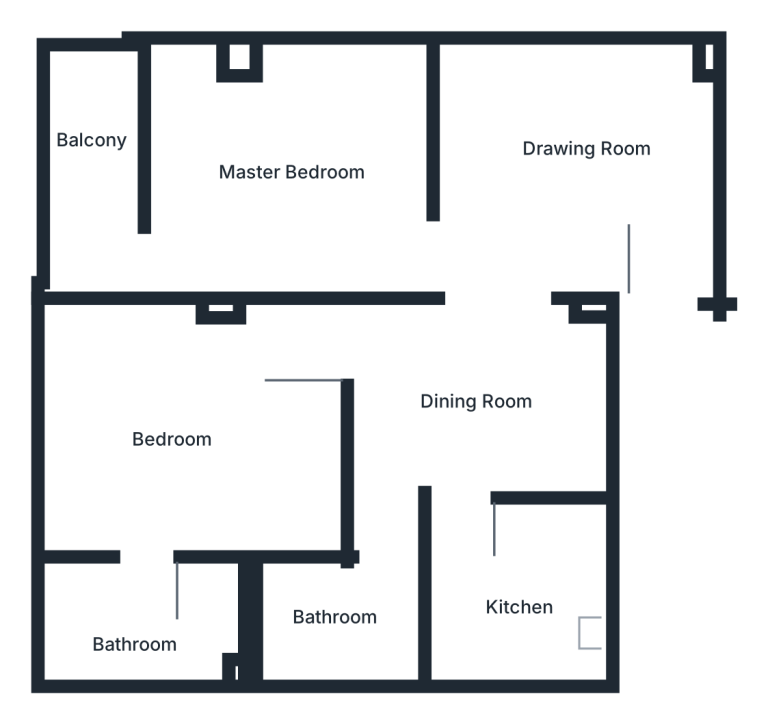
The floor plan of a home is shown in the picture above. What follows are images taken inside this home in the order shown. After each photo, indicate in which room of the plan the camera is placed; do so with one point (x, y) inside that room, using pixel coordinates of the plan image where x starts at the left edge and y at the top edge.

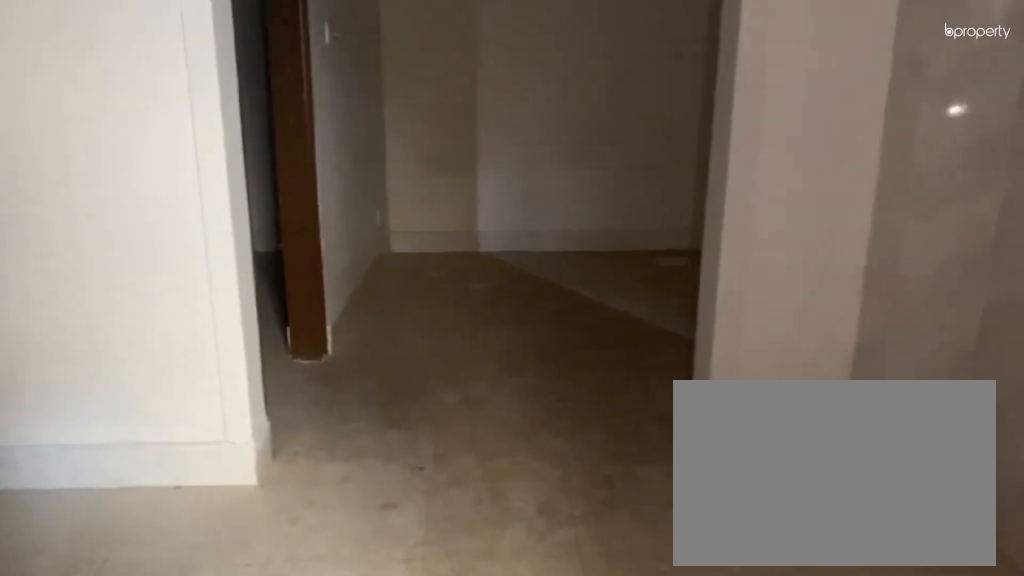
(466, 392)
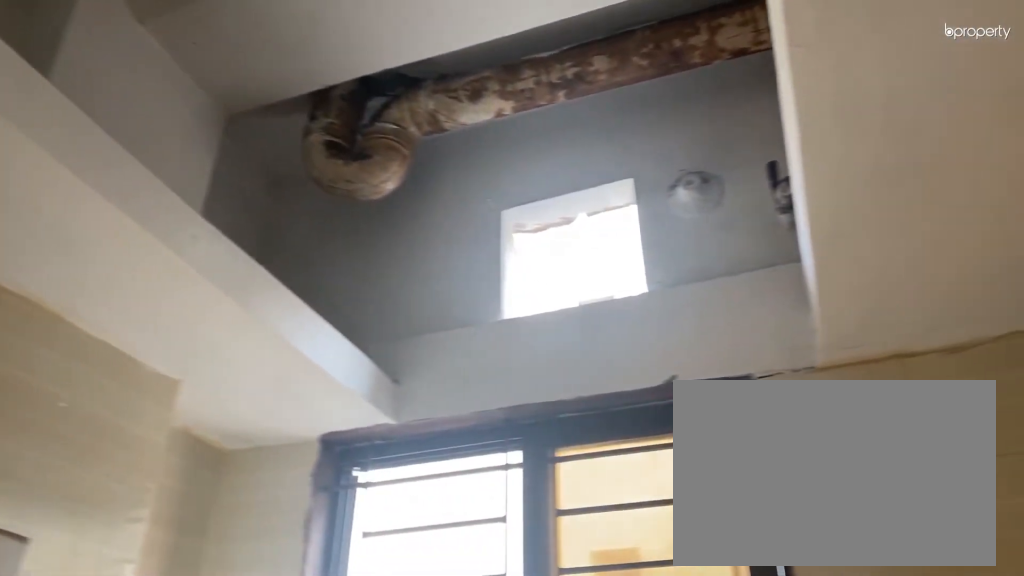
(520, 580)
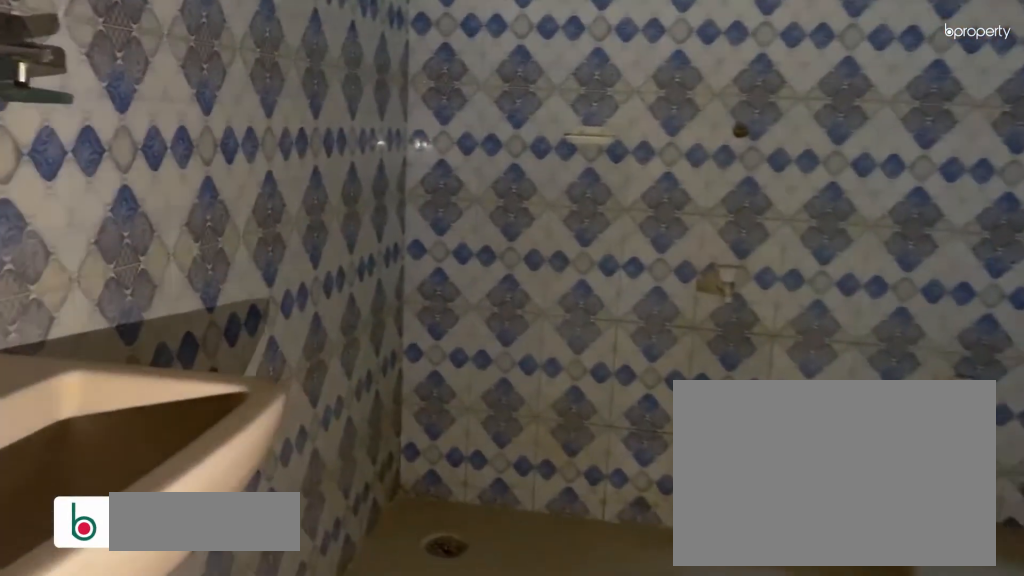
(356, 607)
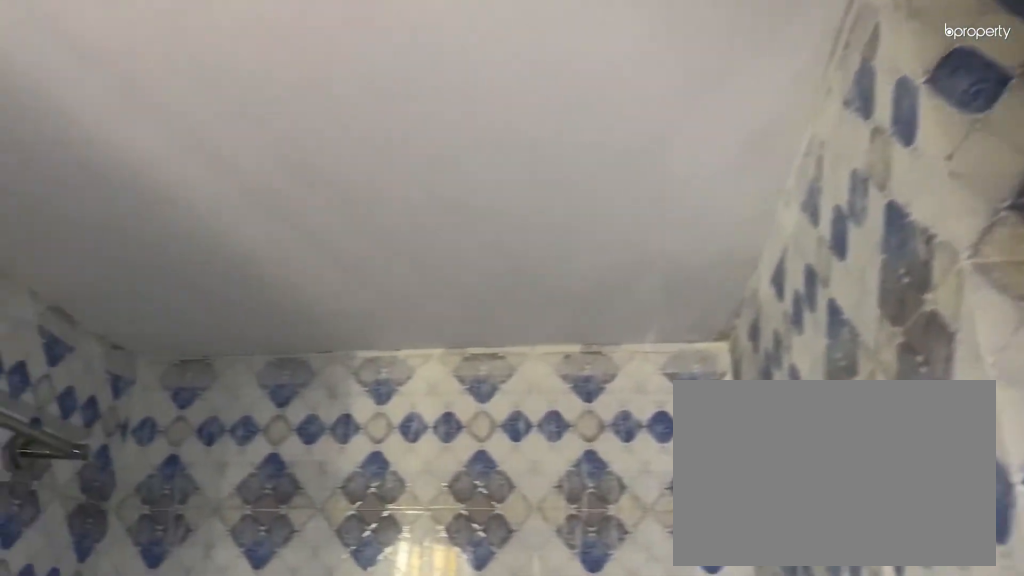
(332, 620)
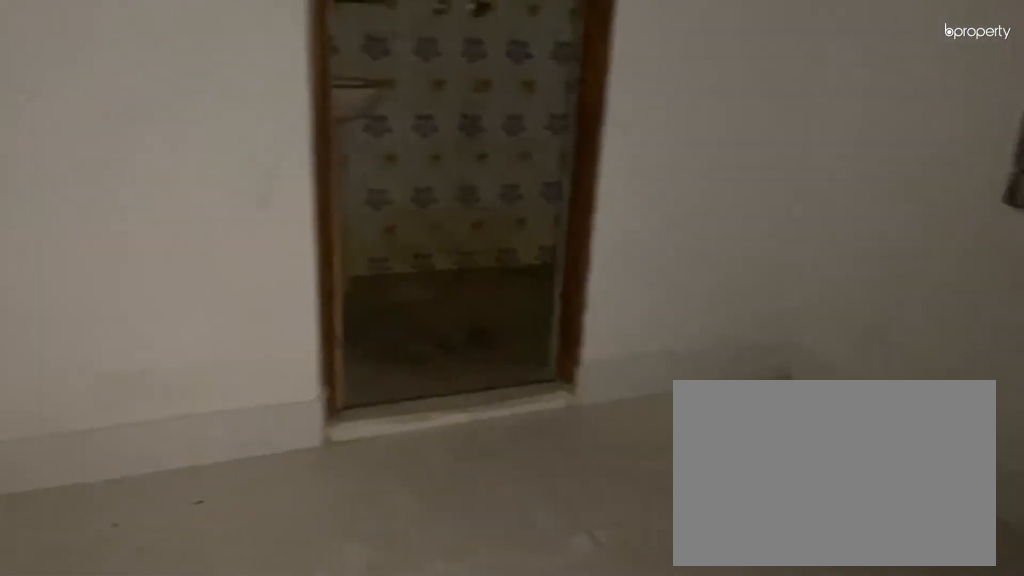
(206, 451)
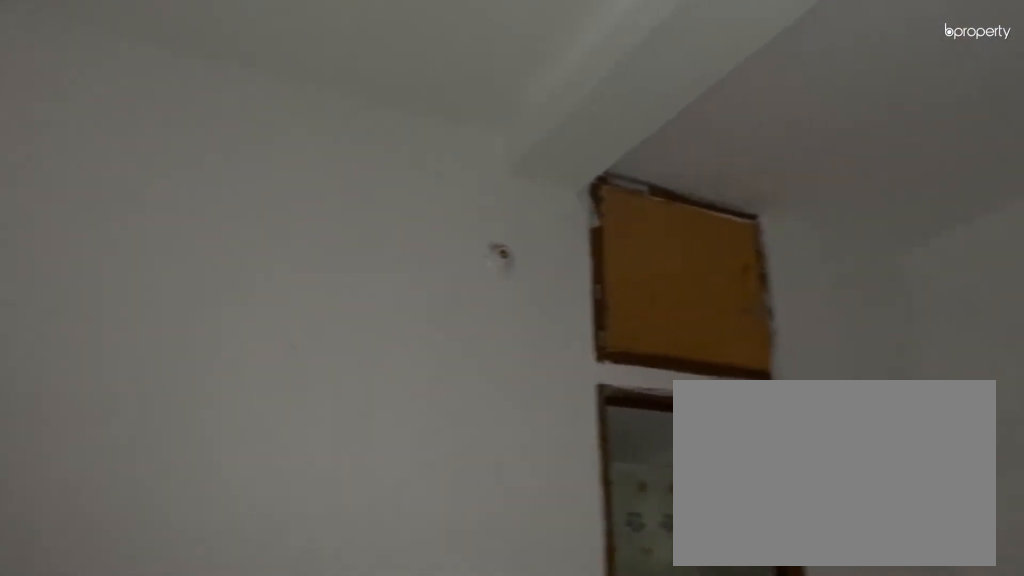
(206, 451)
